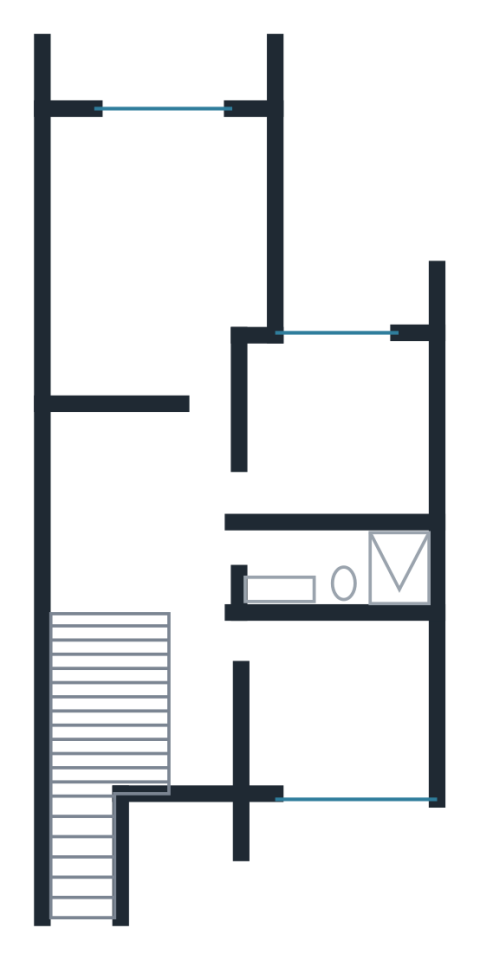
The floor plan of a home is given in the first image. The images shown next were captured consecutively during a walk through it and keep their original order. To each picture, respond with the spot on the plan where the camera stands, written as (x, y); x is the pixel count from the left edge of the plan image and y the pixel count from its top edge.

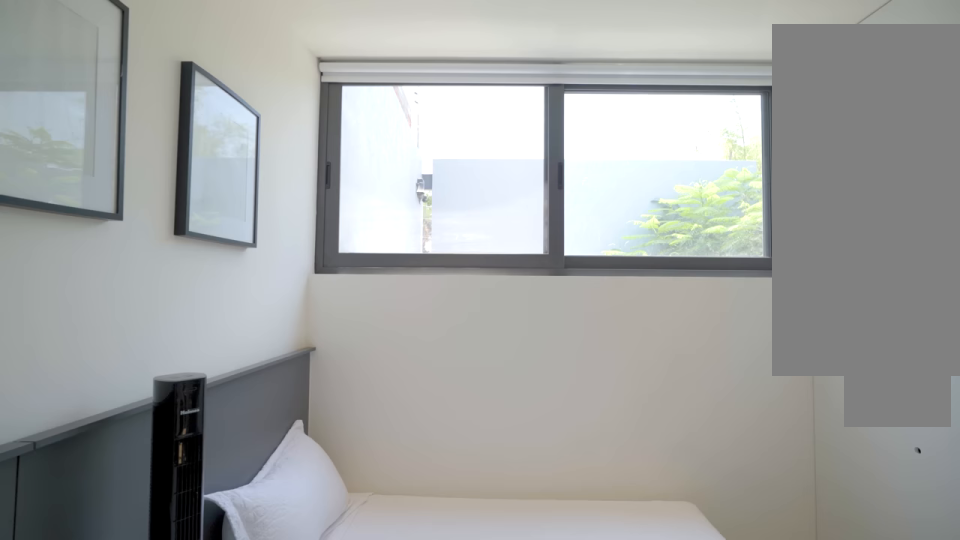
(288, 726)
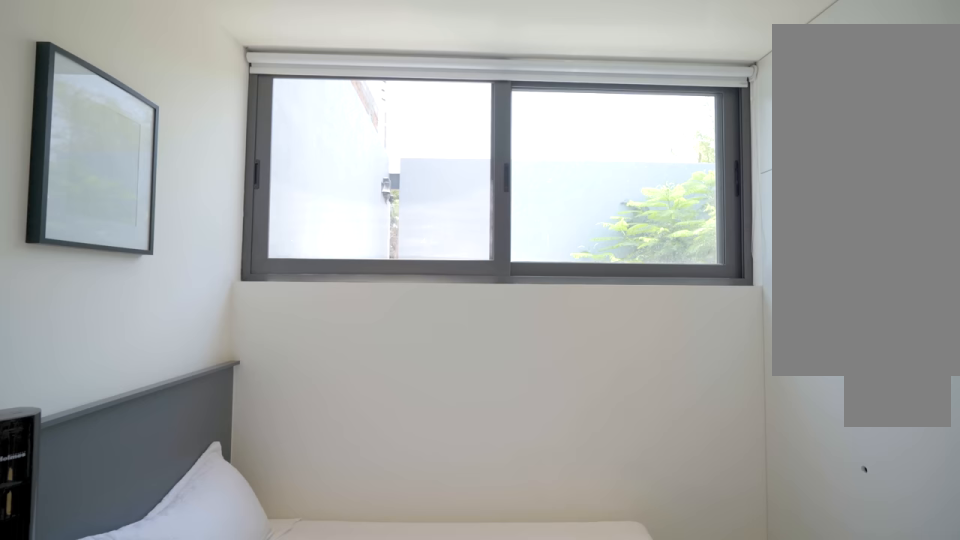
(289, 727)
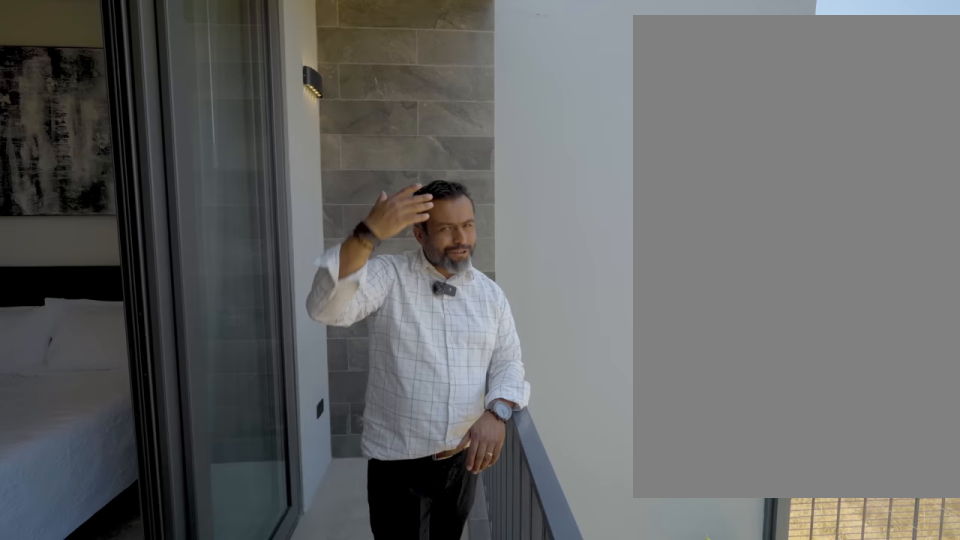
(180, 82)
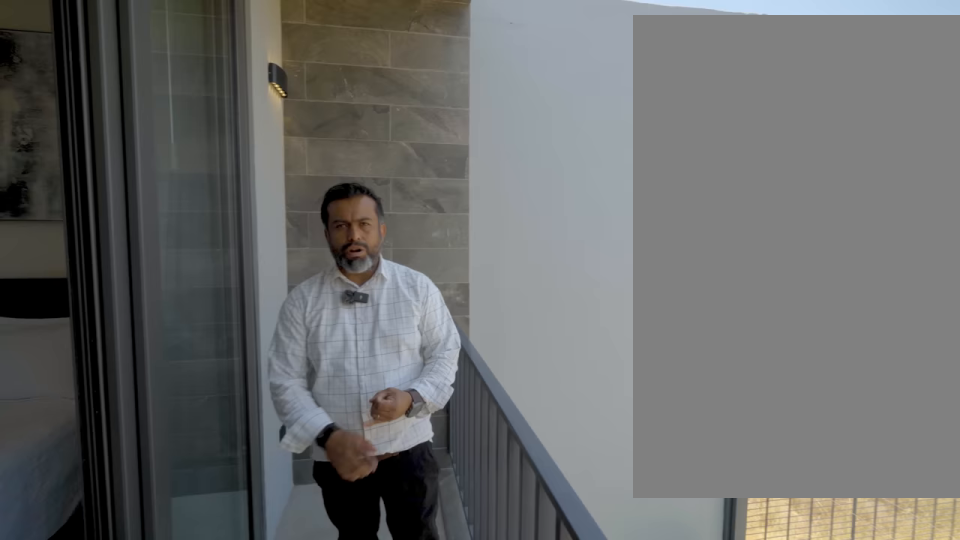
(180, 82)
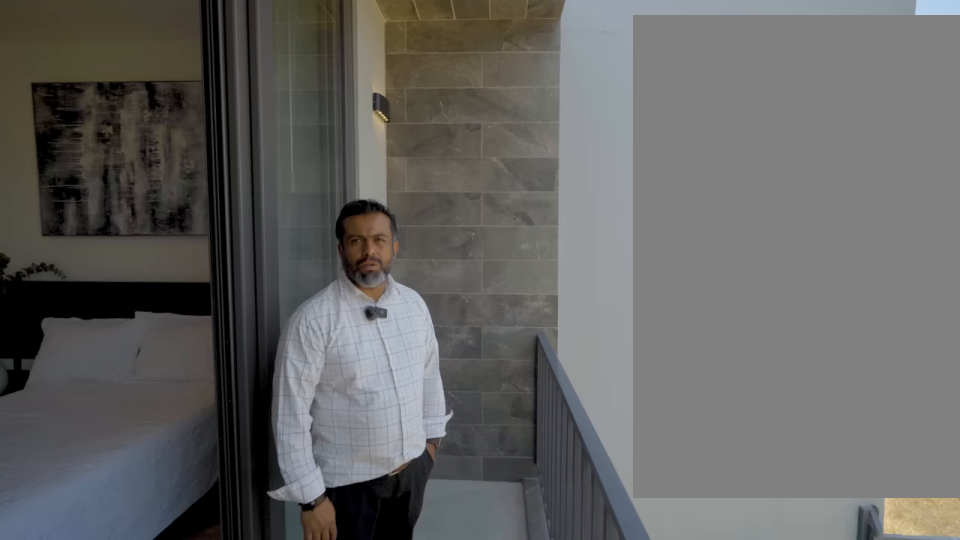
(181, 80)
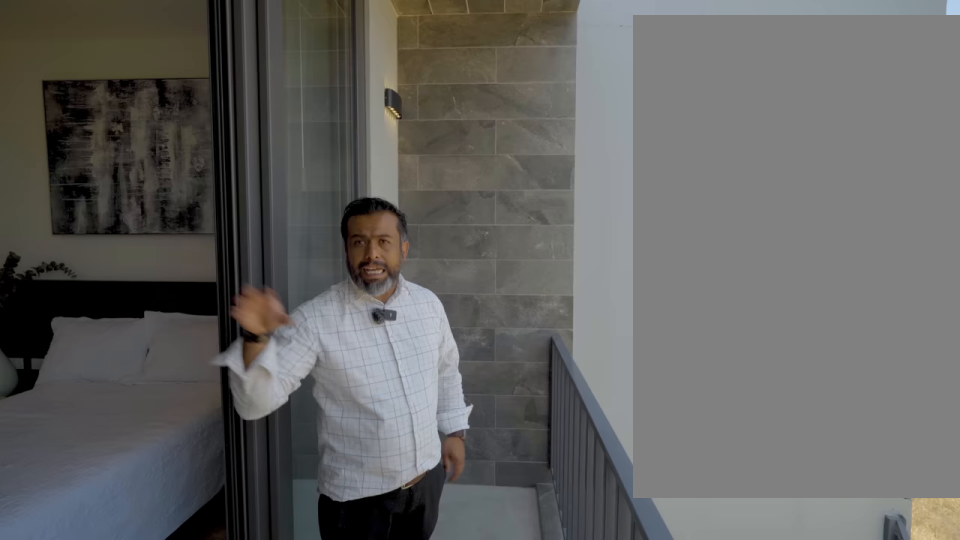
(182, 80)
